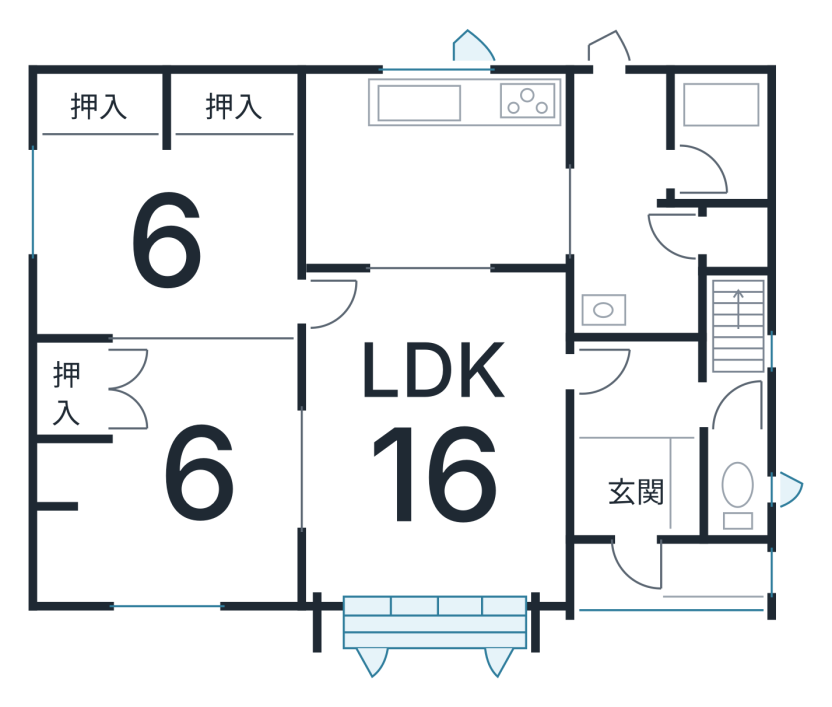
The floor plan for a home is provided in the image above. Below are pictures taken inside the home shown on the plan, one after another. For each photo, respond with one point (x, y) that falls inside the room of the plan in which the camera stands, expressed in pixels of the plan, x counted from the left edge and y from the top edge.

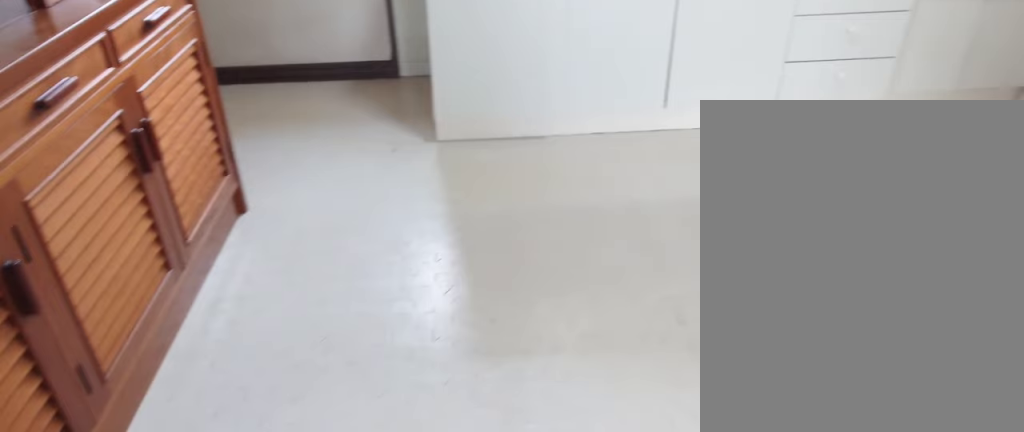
(430, 159)
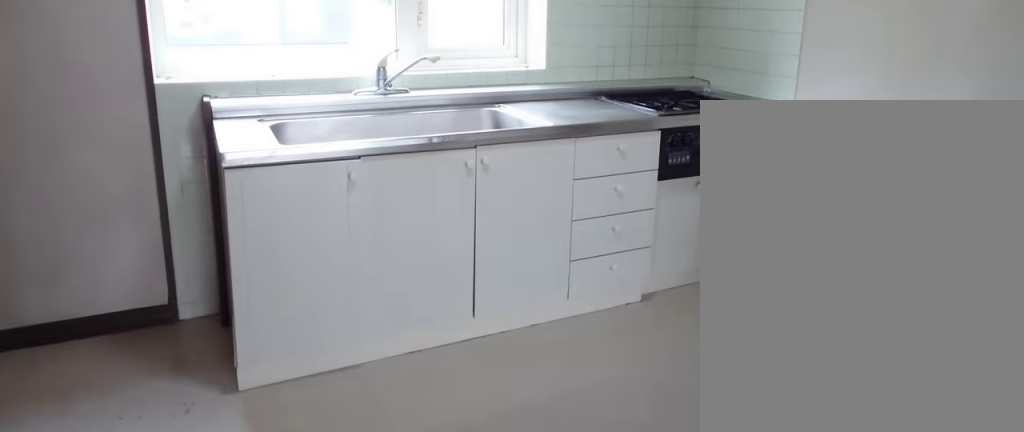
(430, 159)
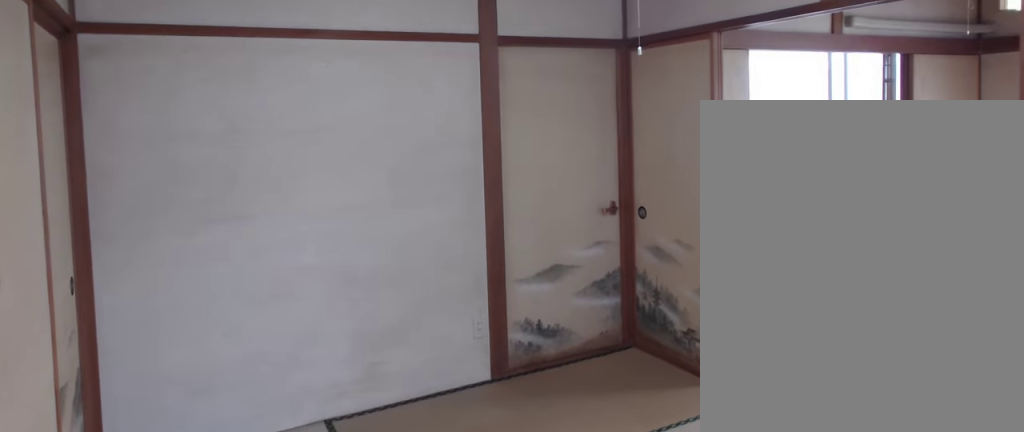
(161, 245)
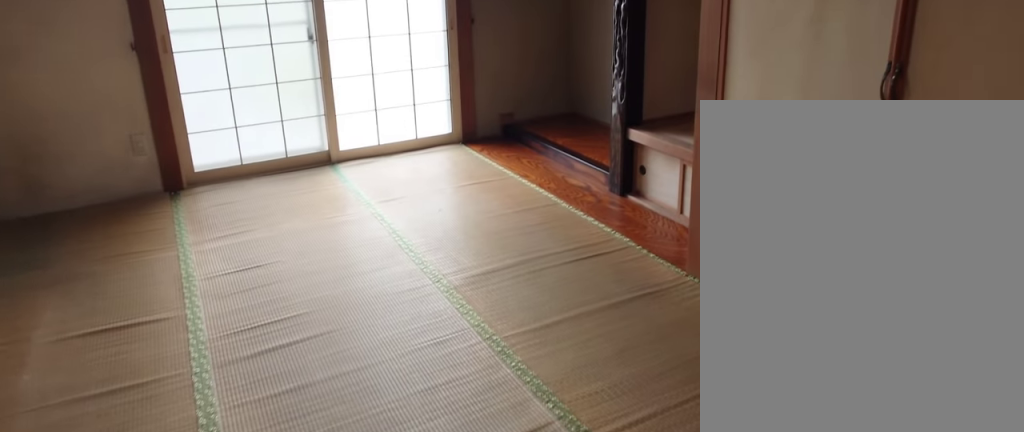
(211, 462)
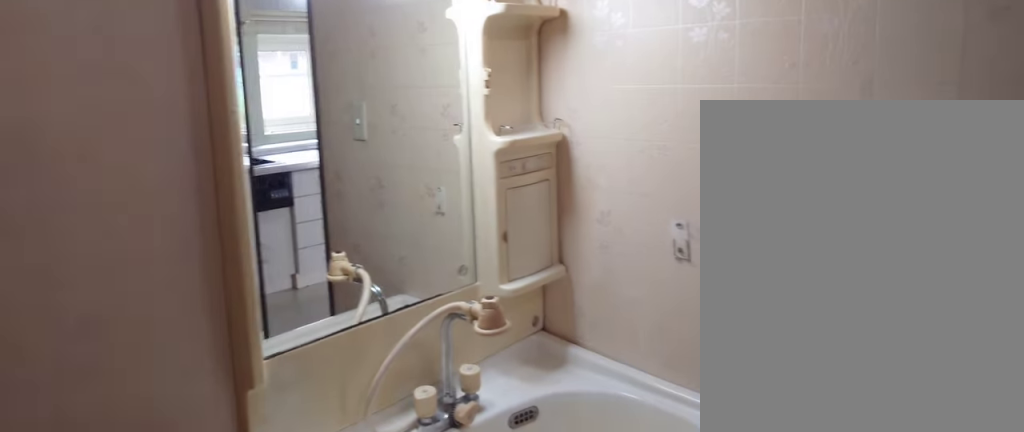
(620, 250)
